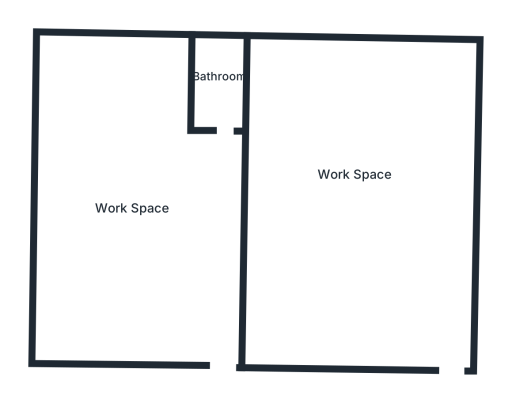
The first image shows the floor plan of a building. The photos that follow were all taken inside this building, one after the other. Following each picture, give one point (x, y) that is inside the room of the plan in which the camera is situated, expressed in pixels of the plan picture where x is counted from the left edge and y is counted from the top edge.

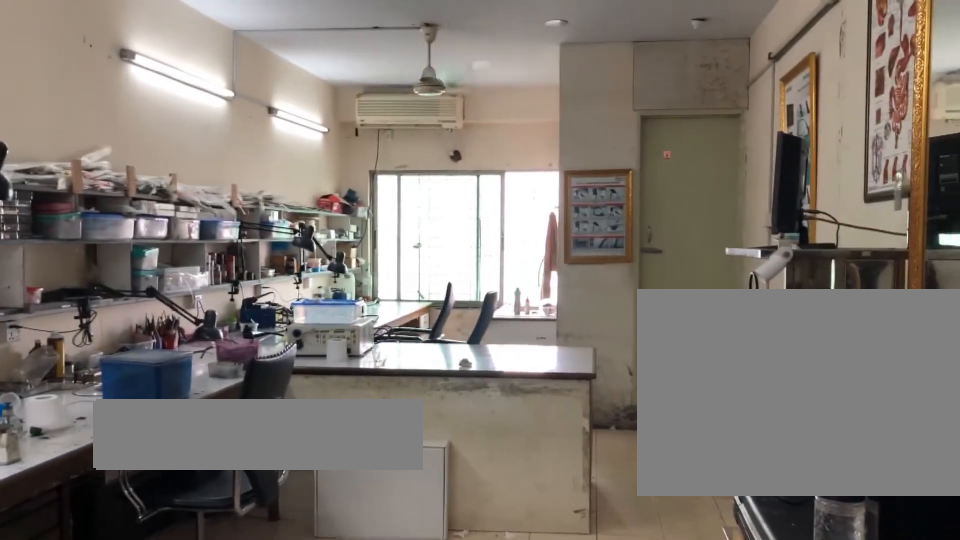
(135, 212)
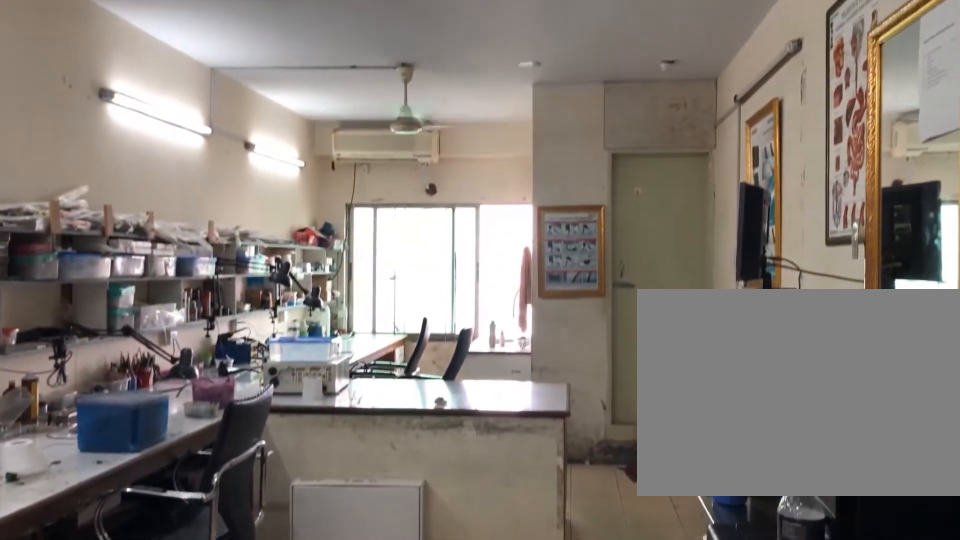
(136, 211)
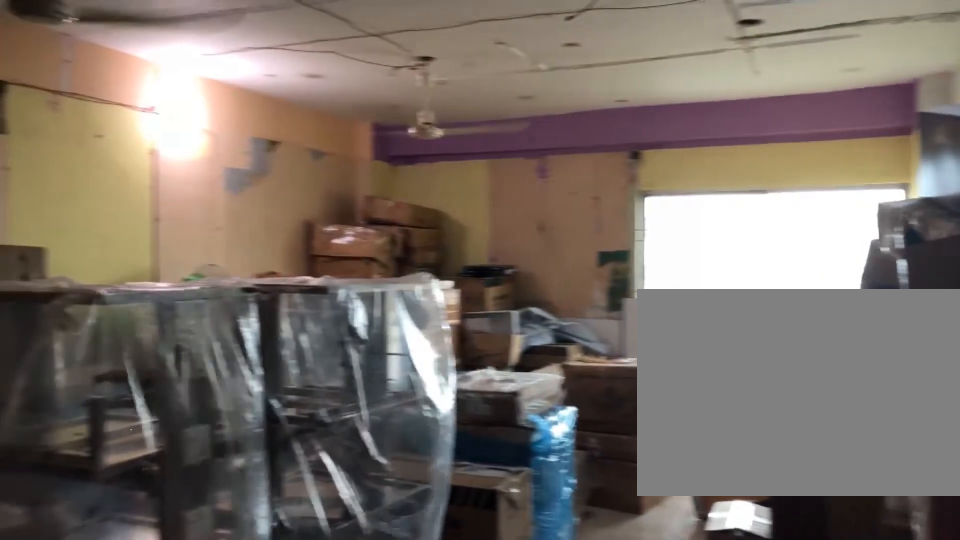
(363, 180)
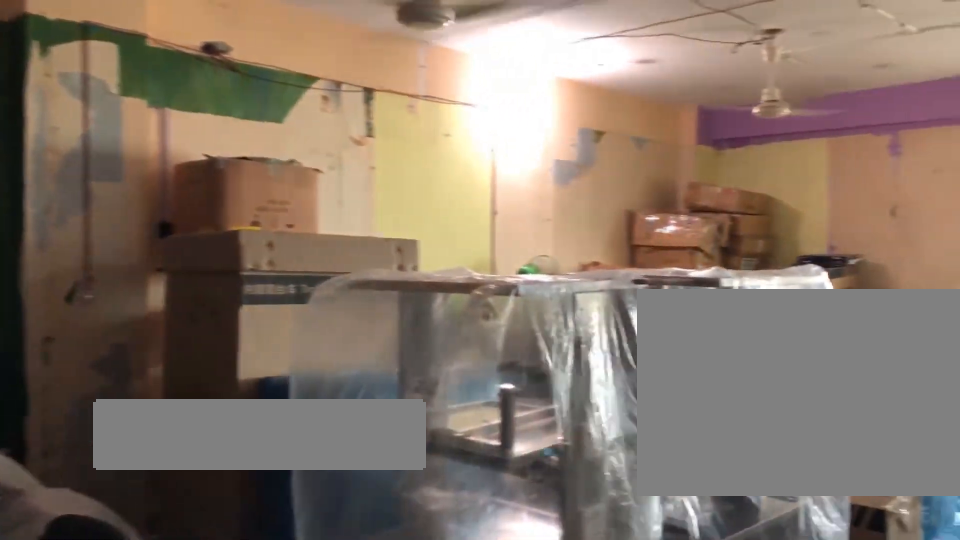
(363, 180)
